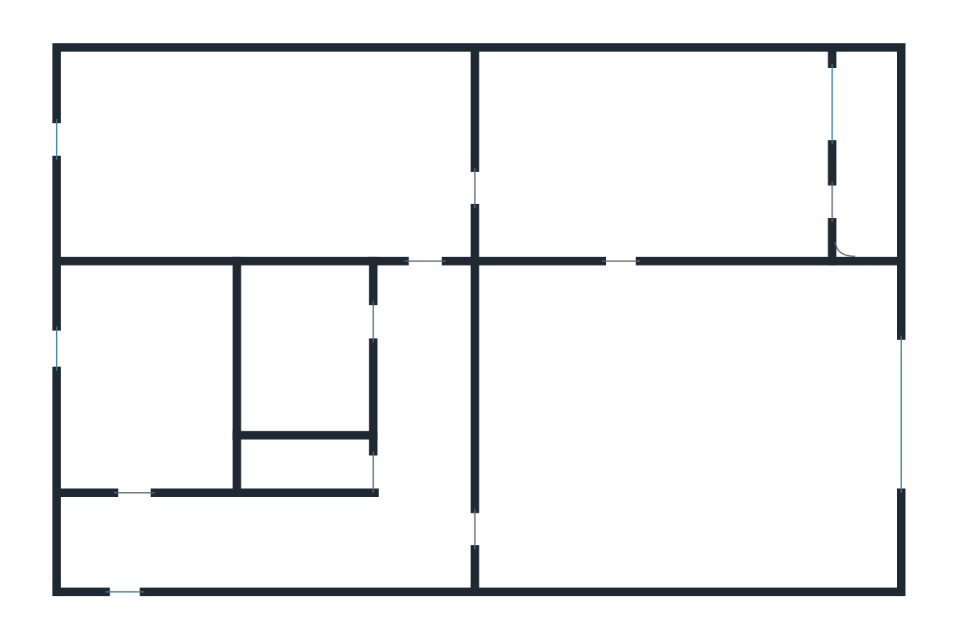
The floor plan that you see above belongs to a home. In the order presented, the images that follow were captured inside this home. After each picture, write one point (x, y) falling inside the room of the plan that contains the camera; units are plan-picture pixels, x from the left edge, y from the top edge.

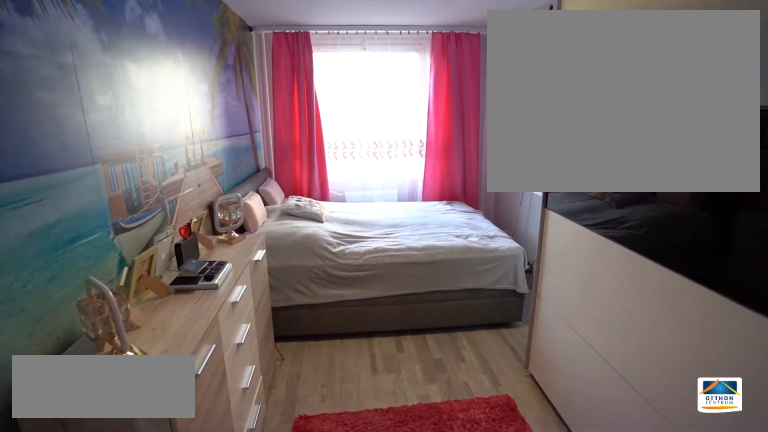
(262, 165)
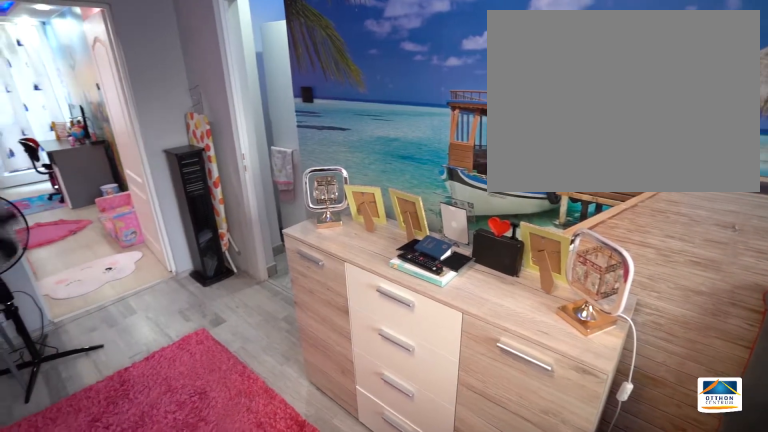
(262, 165)
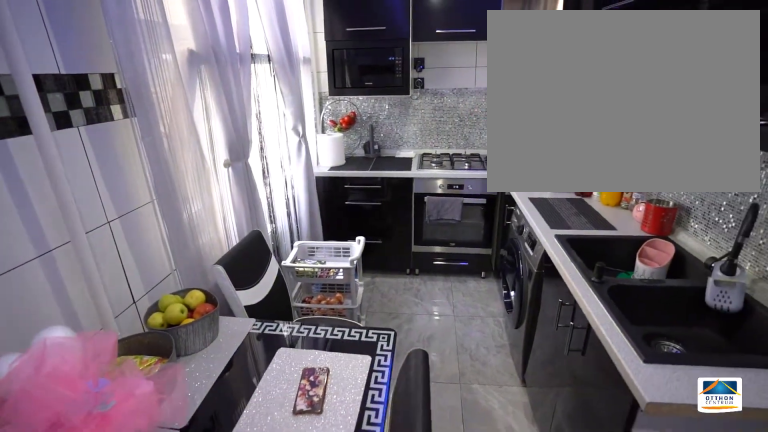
(140, 385)
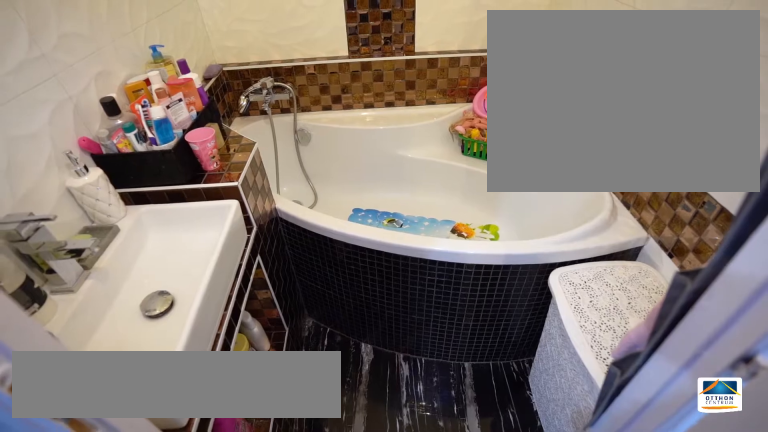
(315, 359)
